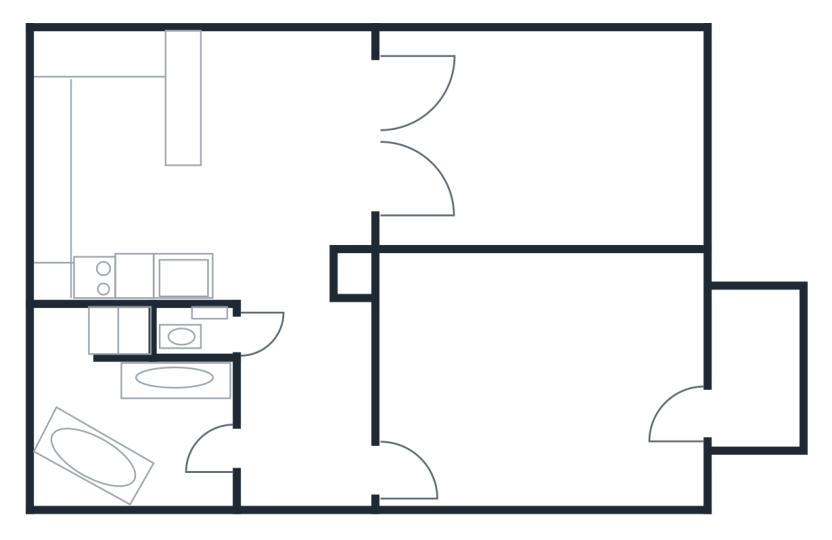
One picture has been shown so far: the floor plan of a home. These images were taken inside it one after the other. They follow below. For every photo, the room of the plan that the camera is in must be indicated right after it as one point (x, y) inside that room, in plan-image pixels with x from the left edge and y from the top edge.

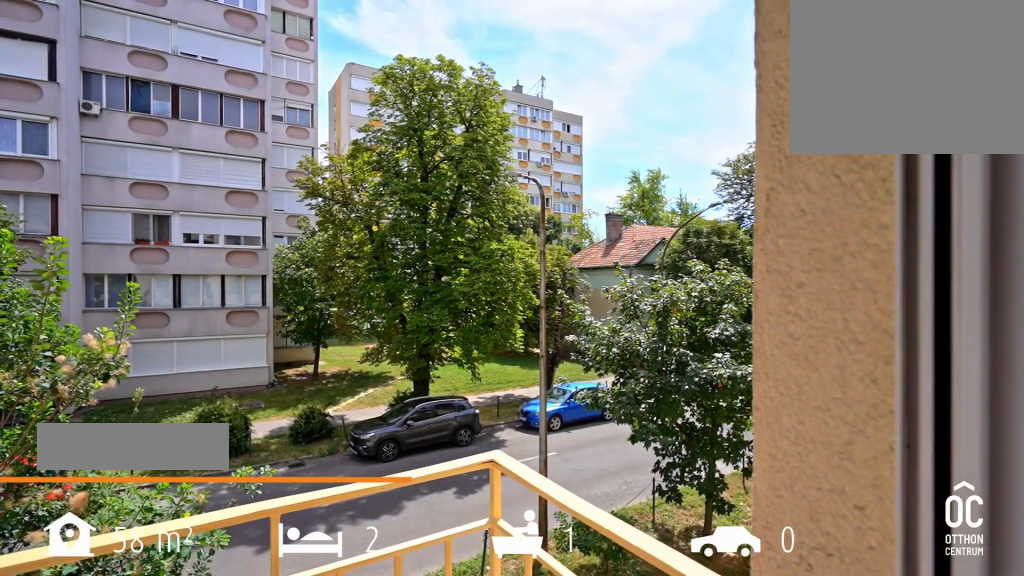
(757, 378)
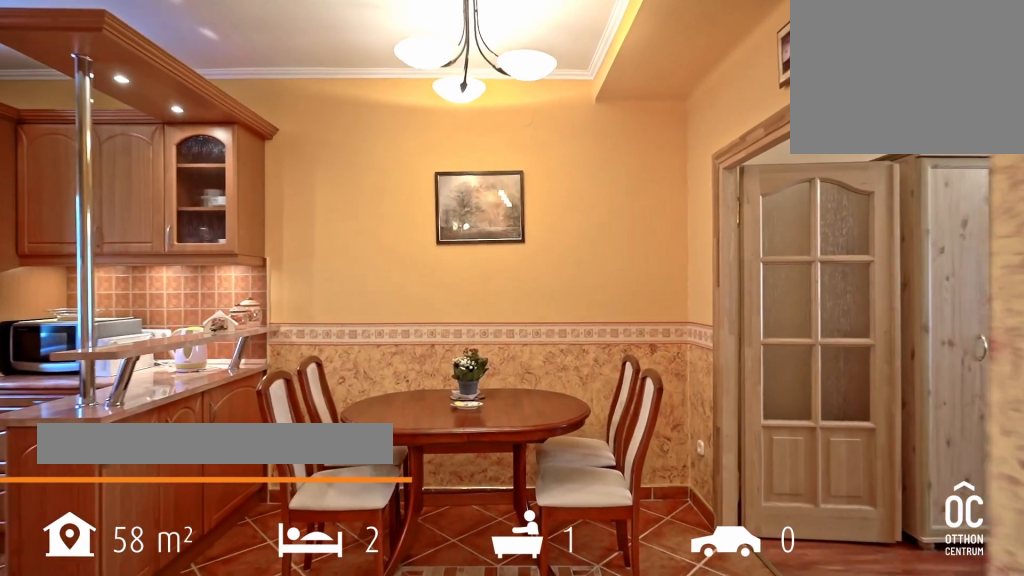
(276, 197)
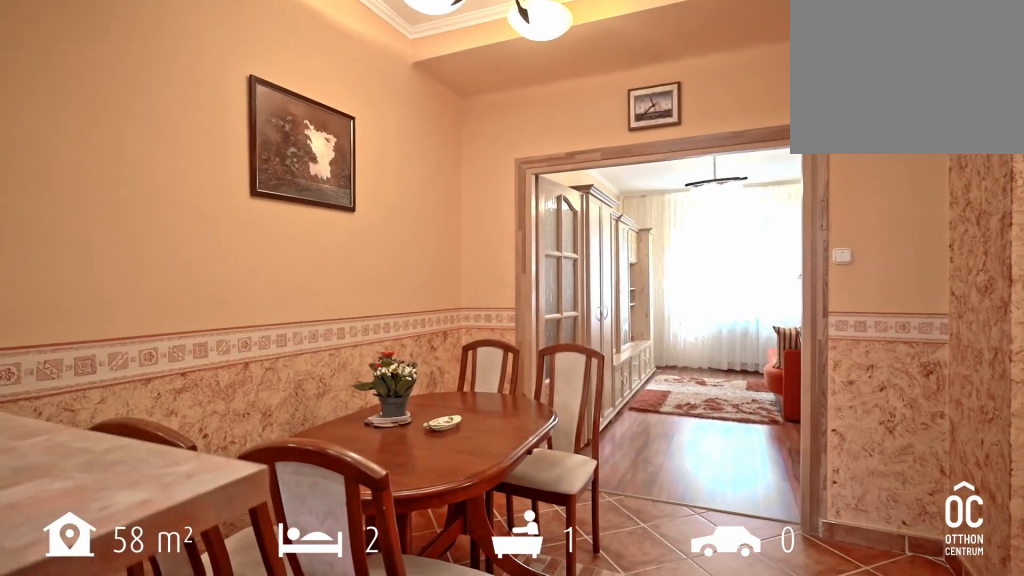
(276, 197)
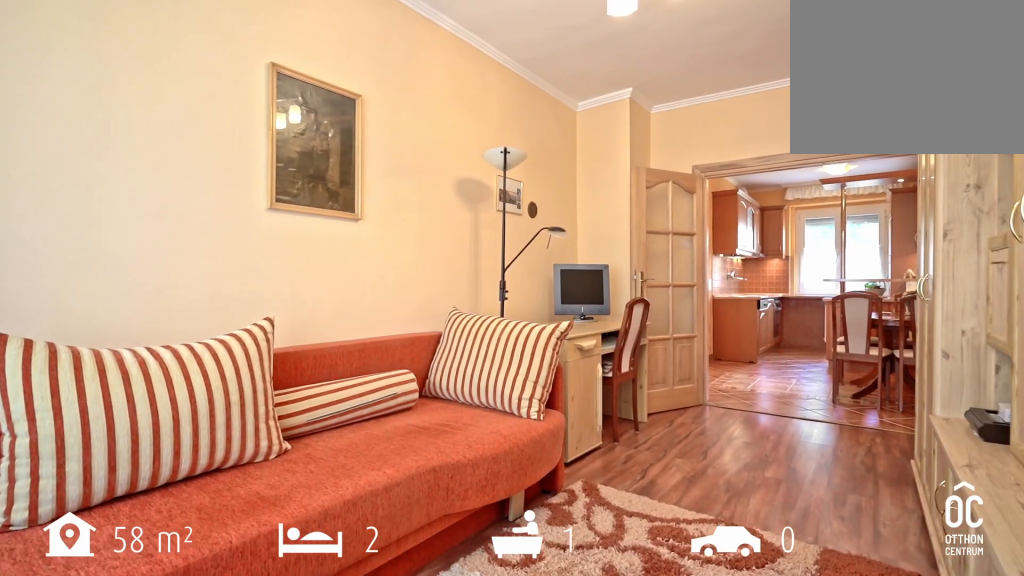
(562, 128)
